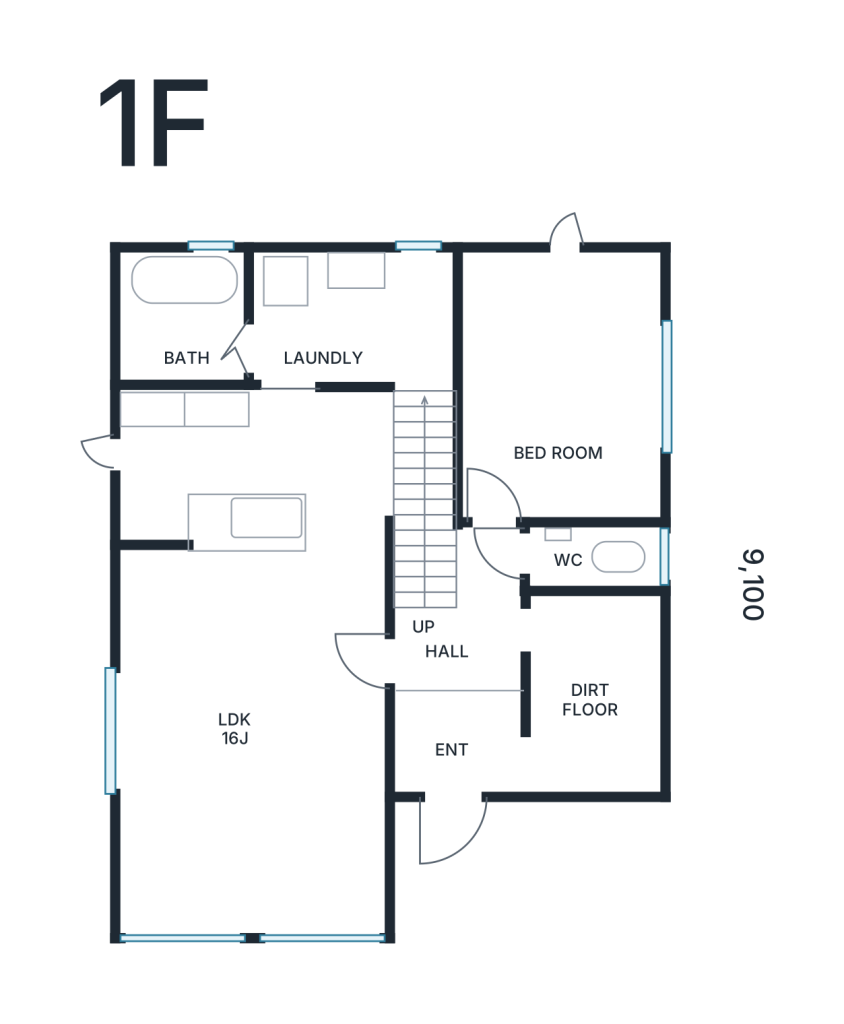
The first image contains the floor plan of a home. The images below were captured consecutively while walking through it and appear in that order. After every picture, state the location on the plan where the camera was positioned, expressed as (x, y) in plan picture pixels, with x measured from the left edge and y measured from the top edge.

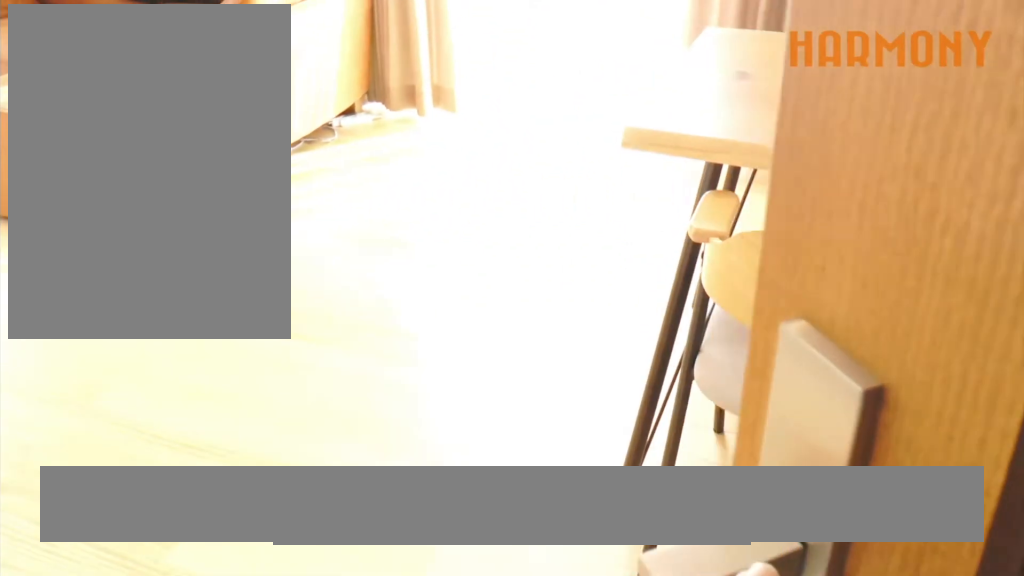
(356, 664)
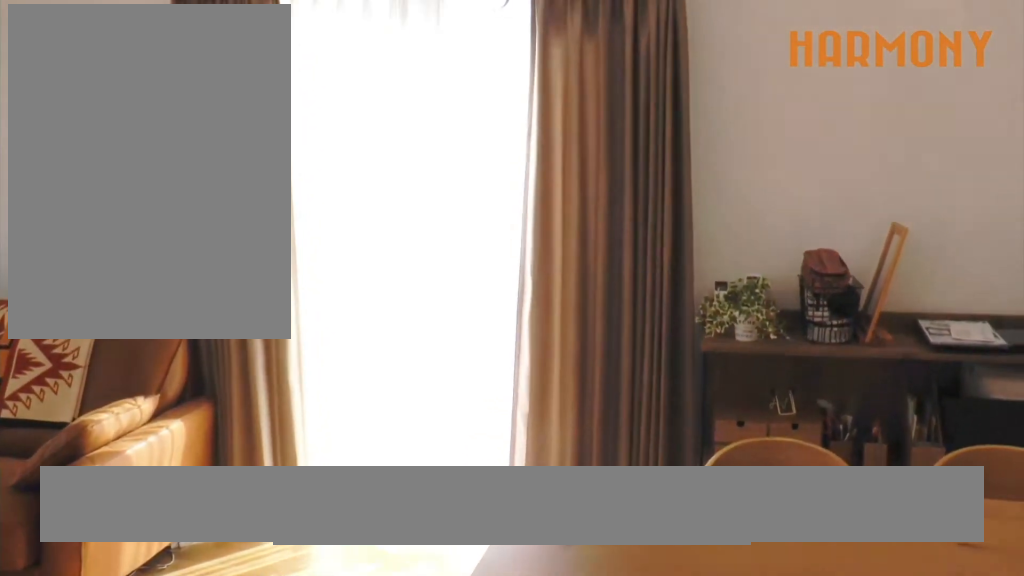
(347, 669)
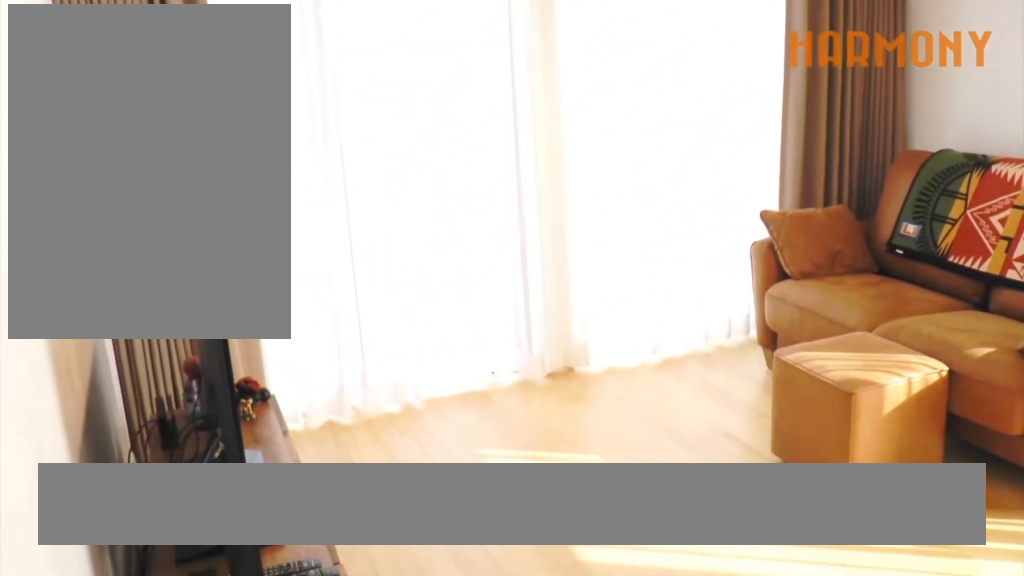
(295, 692)
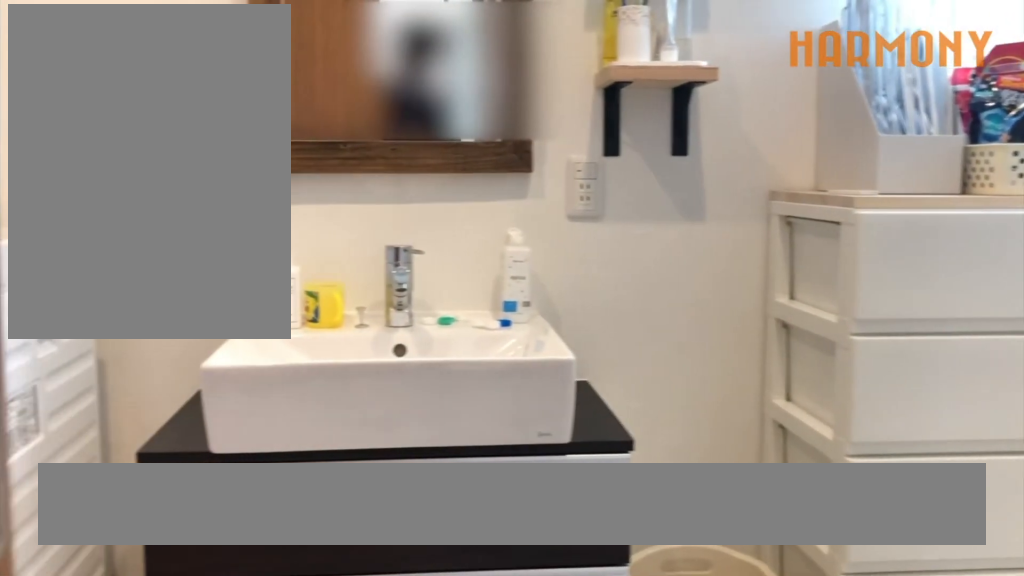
(317, 358)
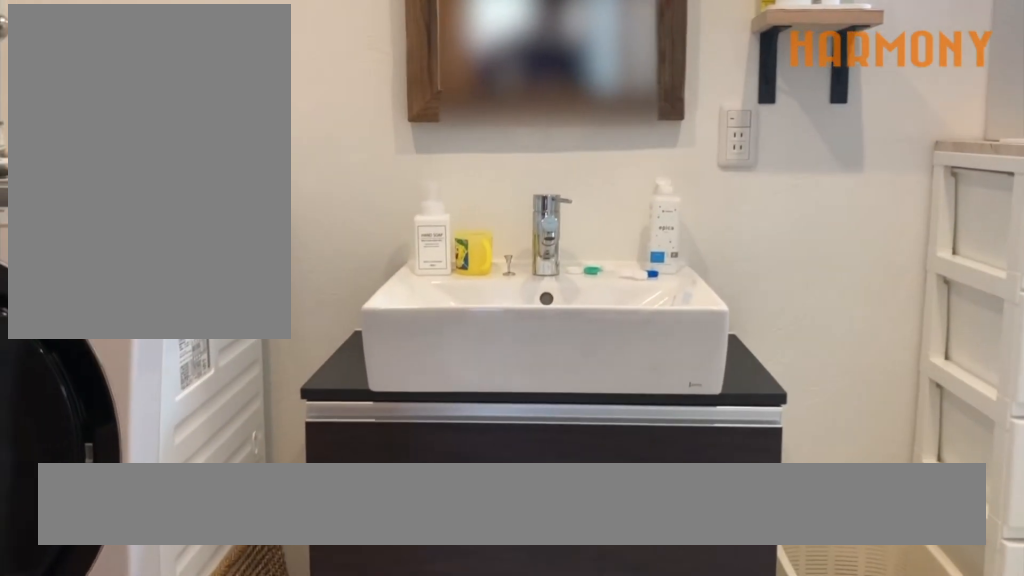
(317, 358)
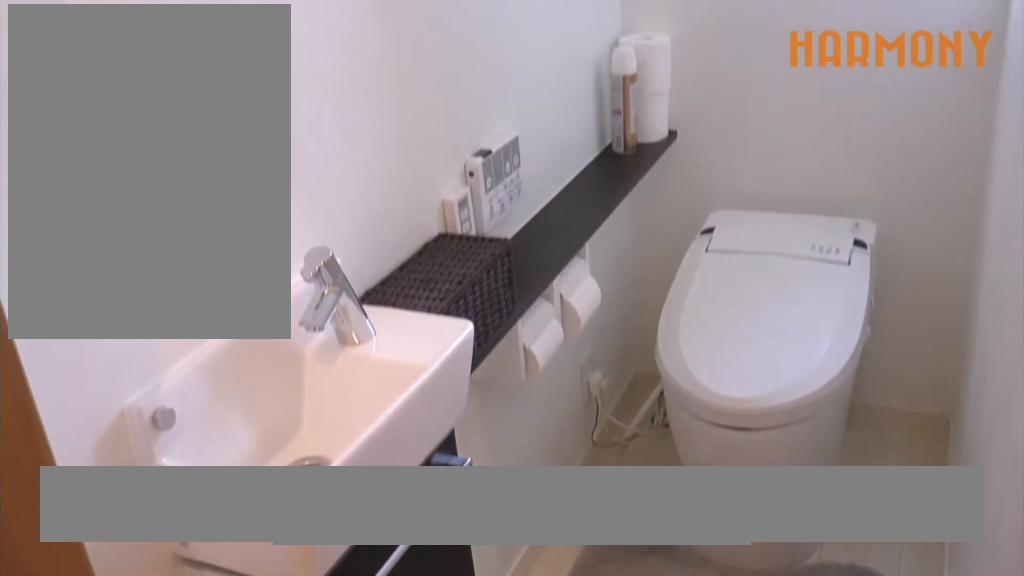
(545, 555)
